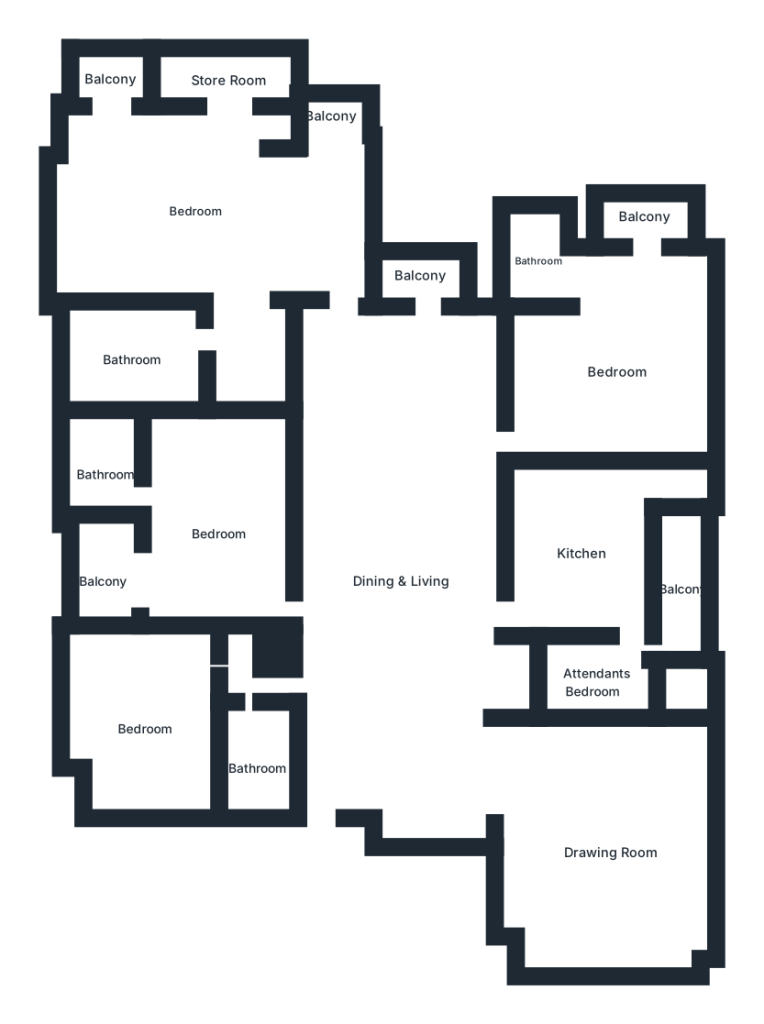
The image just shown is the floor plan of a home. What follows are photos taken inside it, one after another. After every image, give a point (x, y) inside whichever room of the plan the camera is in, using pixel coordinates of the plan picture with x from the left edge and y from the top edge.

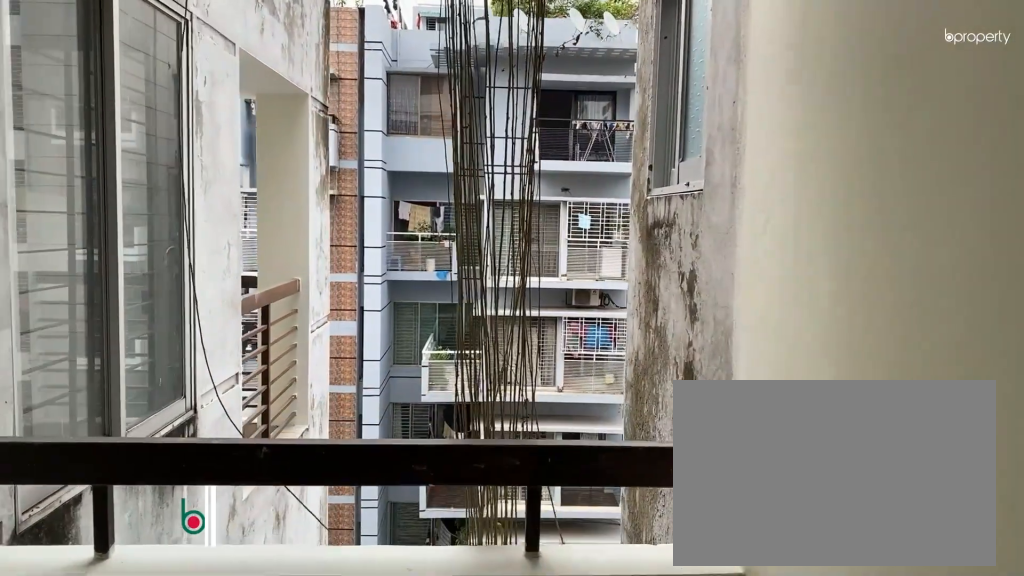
(421, 277)
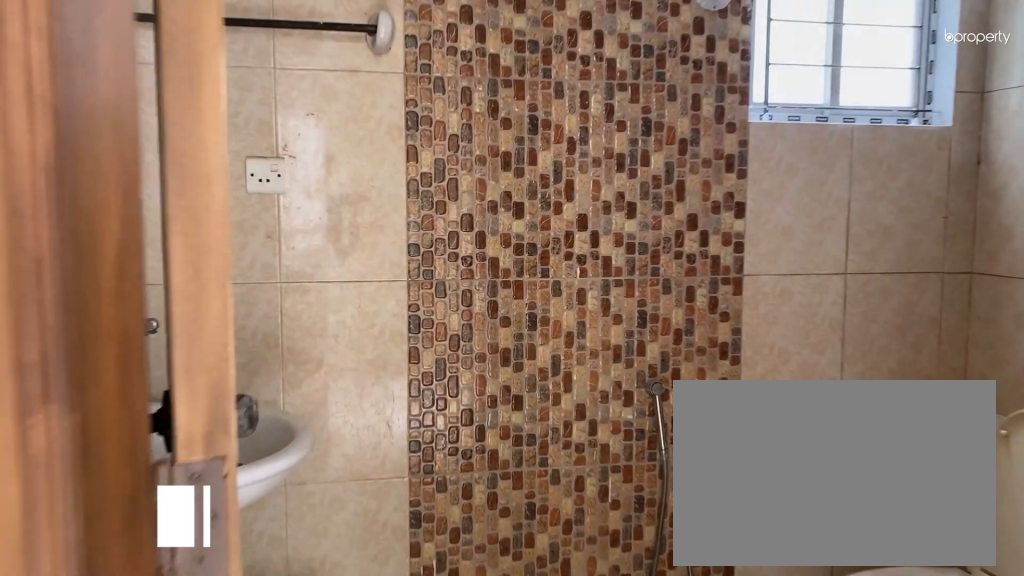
(535, 262)
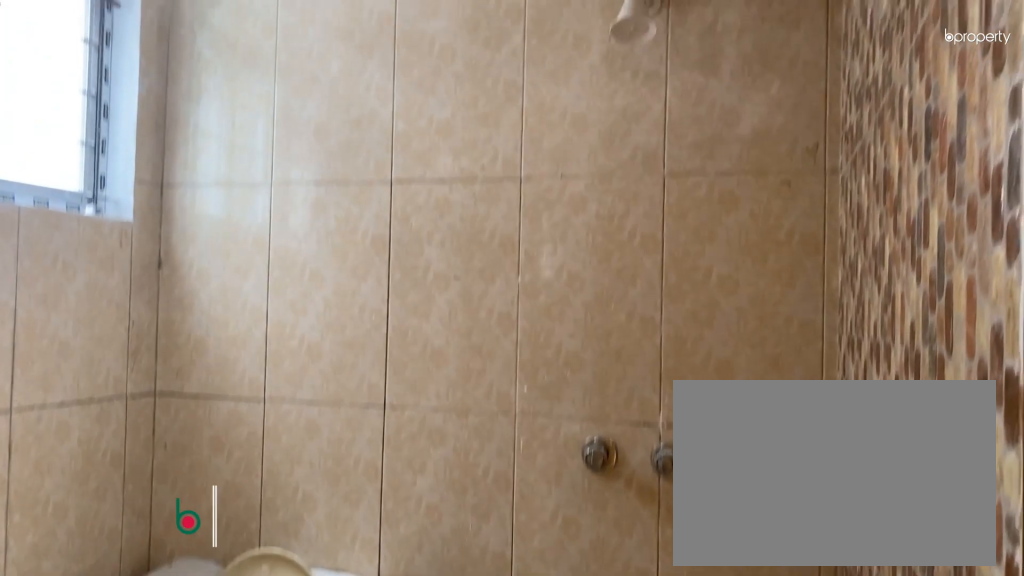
(535, 262)
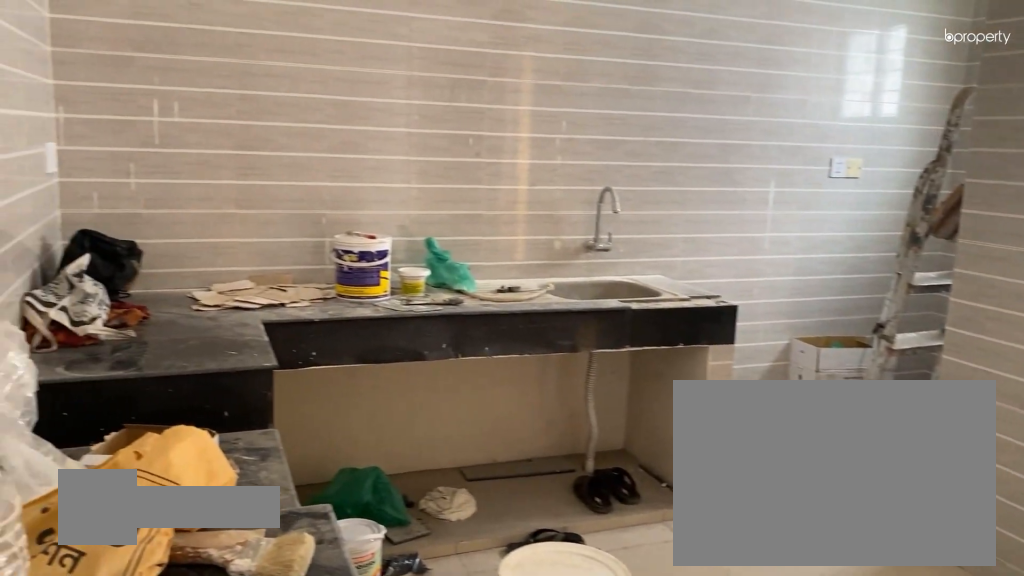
(585, 553)
